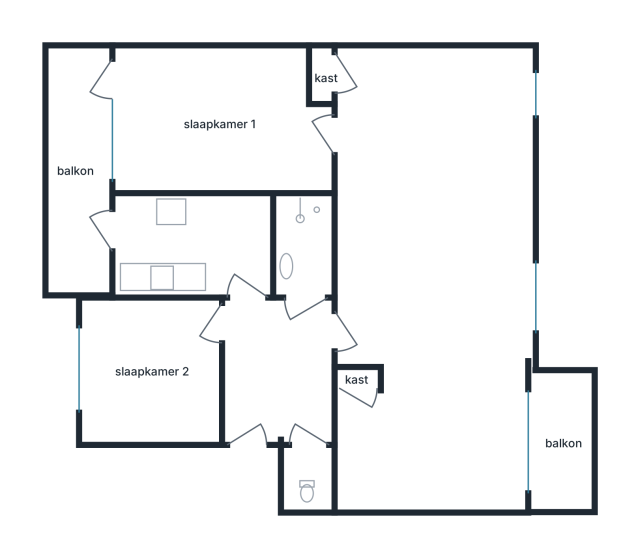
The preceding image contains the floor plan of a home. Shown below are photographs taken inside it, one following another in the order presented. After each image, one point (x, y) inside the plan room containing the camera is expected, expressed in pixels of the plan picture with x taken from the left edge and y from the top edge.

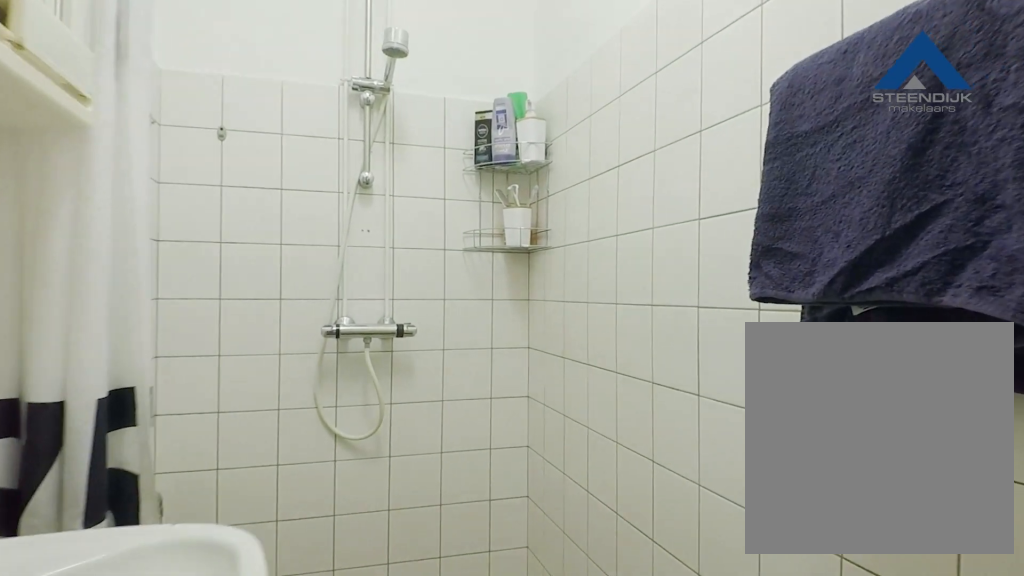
(304, 245)
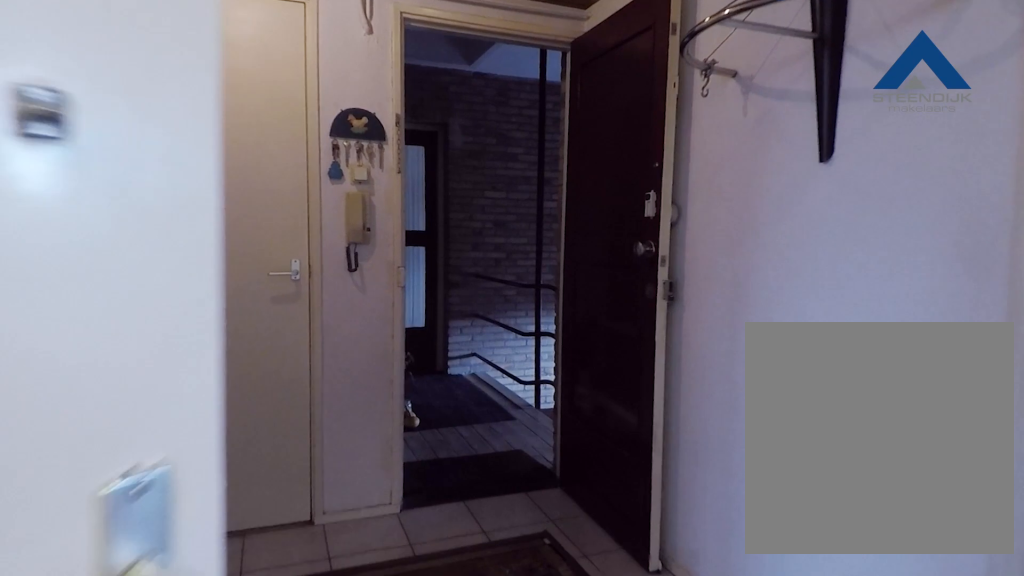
(278, 370)
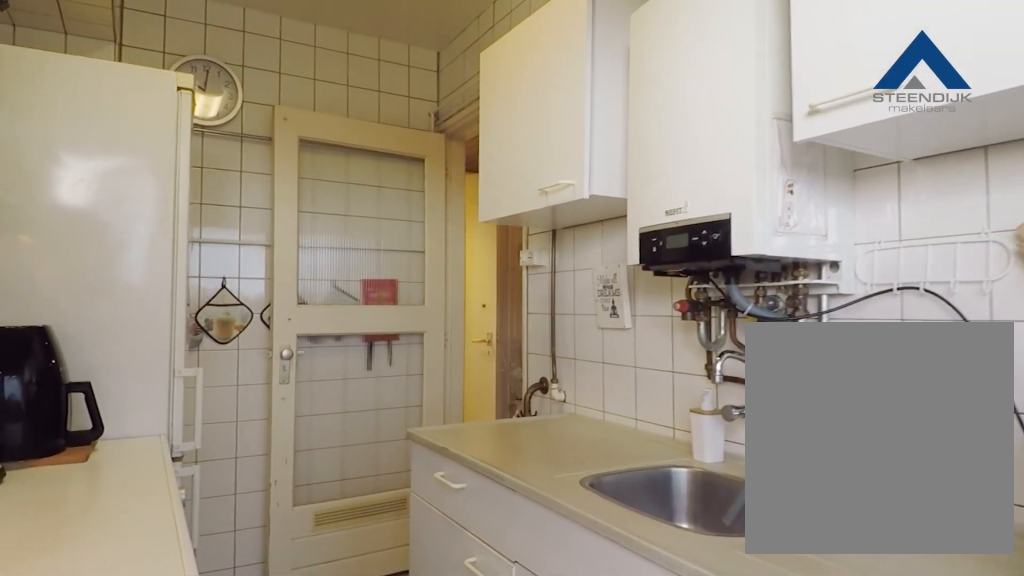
(197, 244)
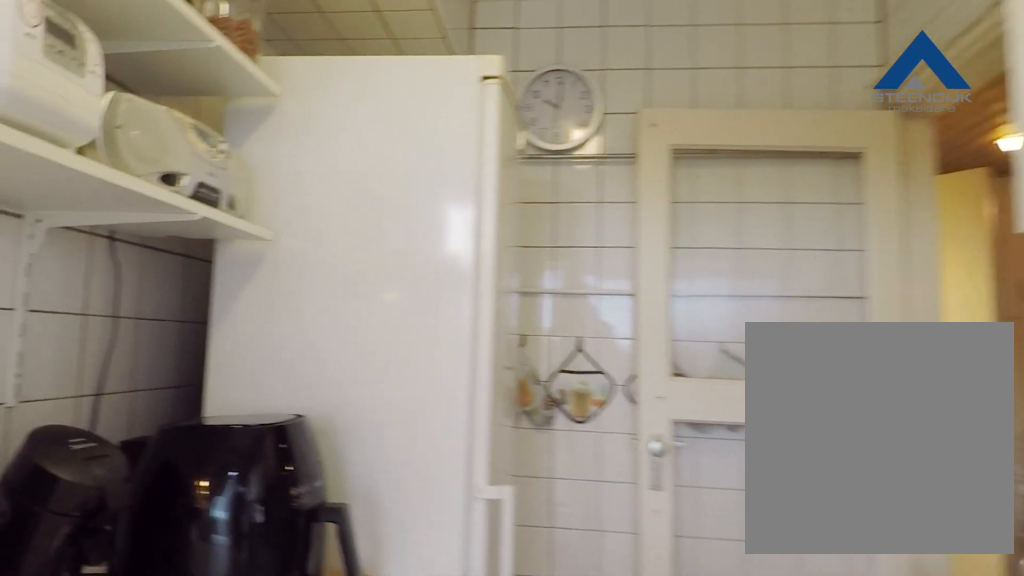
(197, 244)
